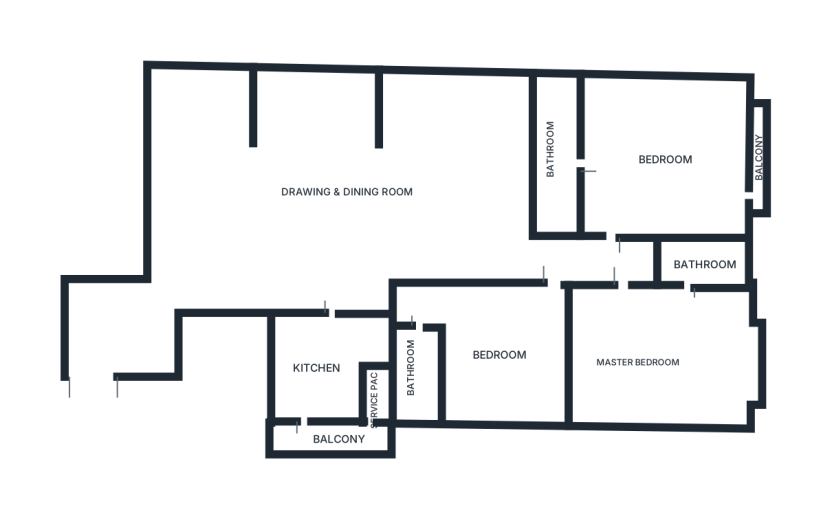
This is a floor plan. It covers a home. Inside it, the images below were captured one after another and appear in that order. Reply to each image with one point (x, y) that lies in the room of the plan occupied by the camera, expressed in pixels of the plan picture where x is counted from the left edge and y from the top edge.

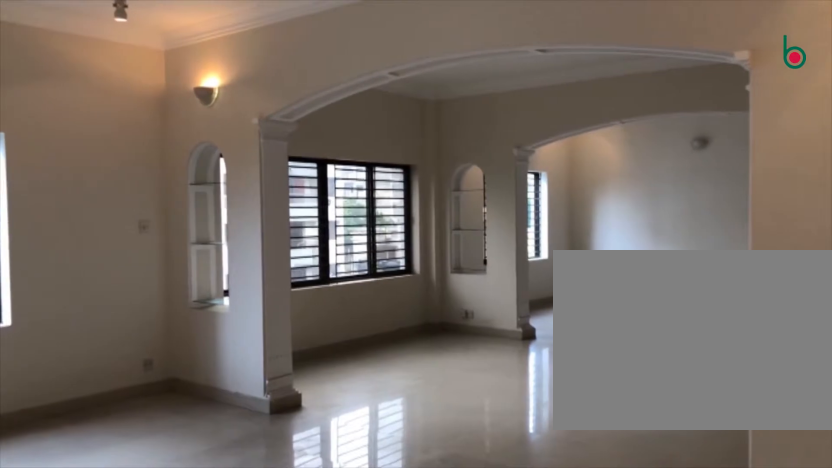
(218, 214)
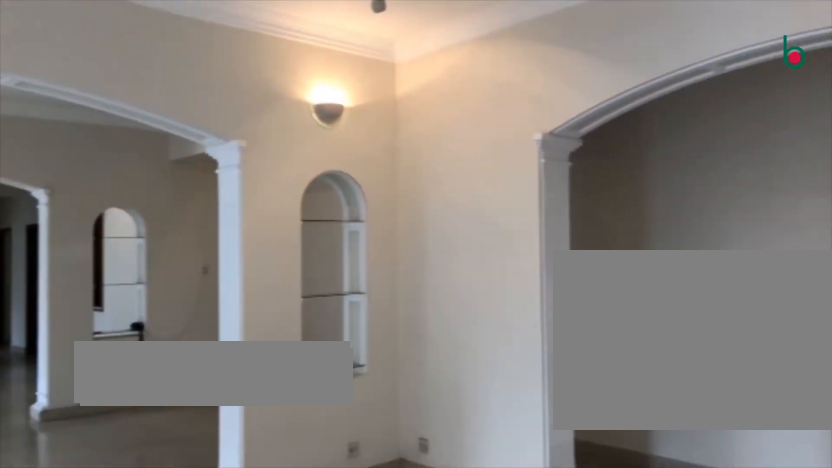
(268, 212)
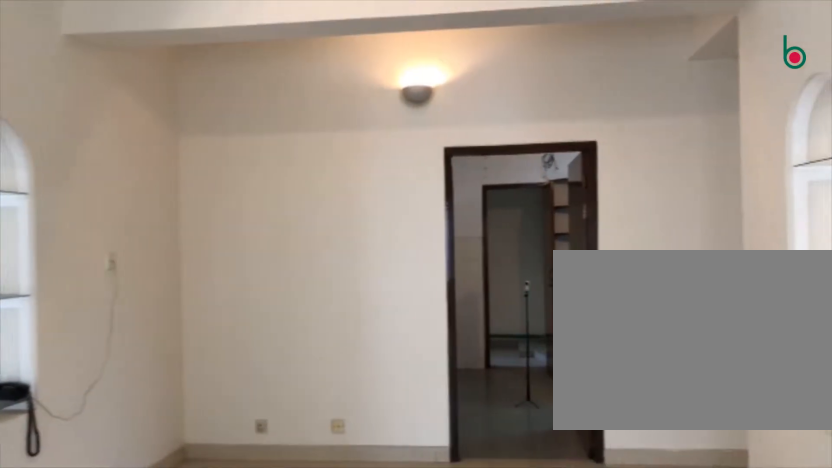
(330, 225)
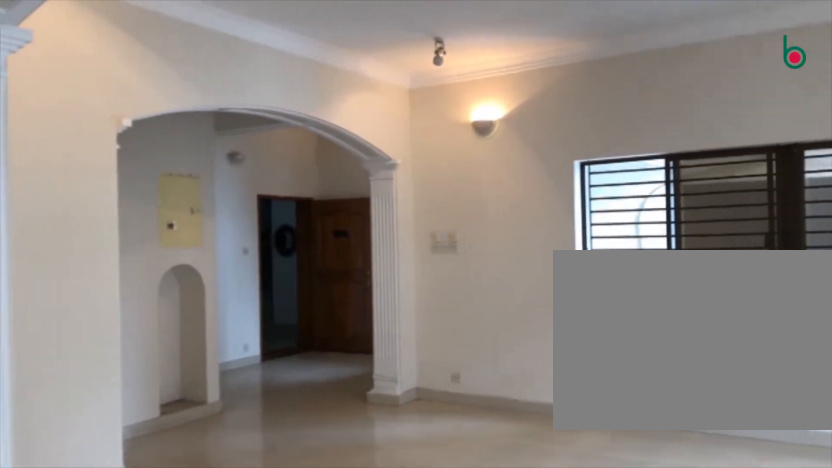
(330, 225)
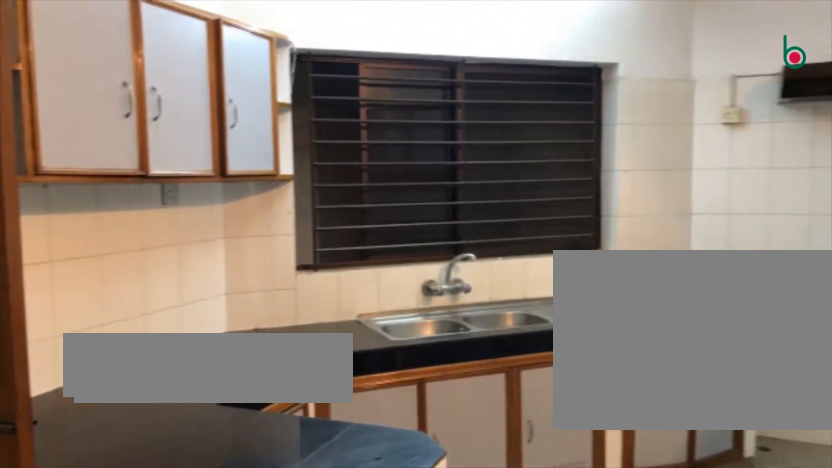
(311, 361)
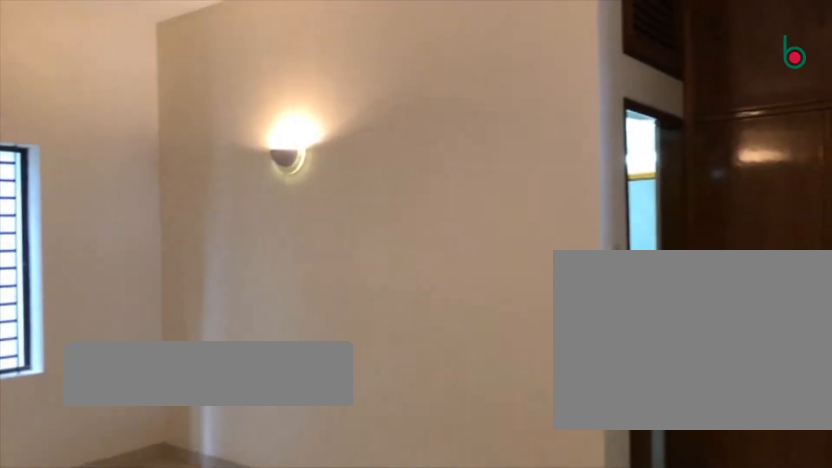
(495, 334)
